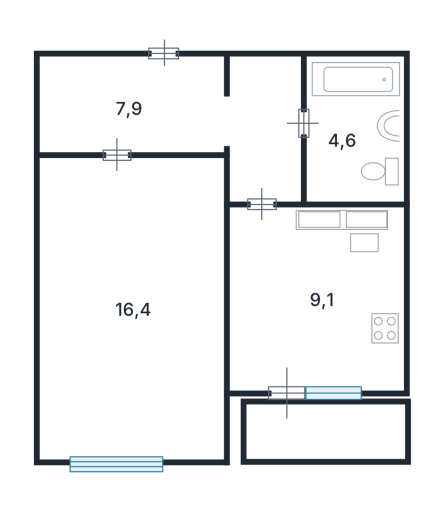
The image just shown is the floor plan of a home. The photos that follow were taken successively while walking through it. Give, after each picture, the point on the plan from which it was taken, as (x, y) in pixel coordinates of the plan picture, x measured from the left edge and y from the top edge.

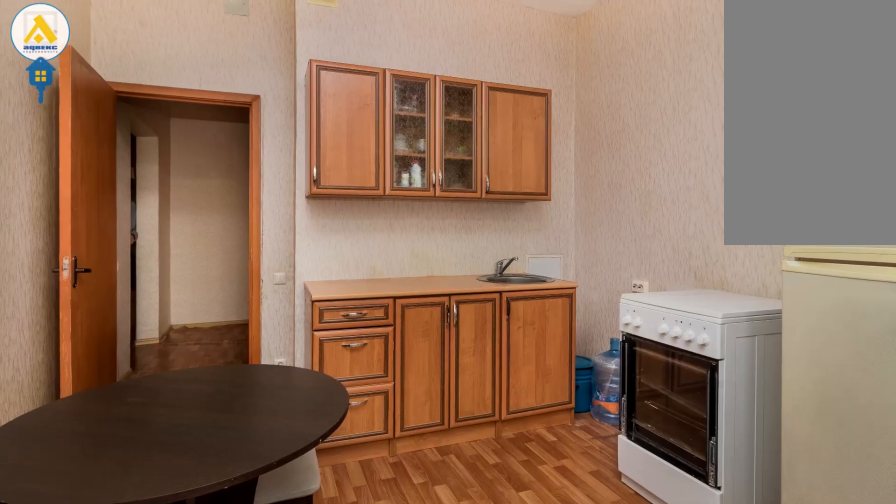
(317, 304)
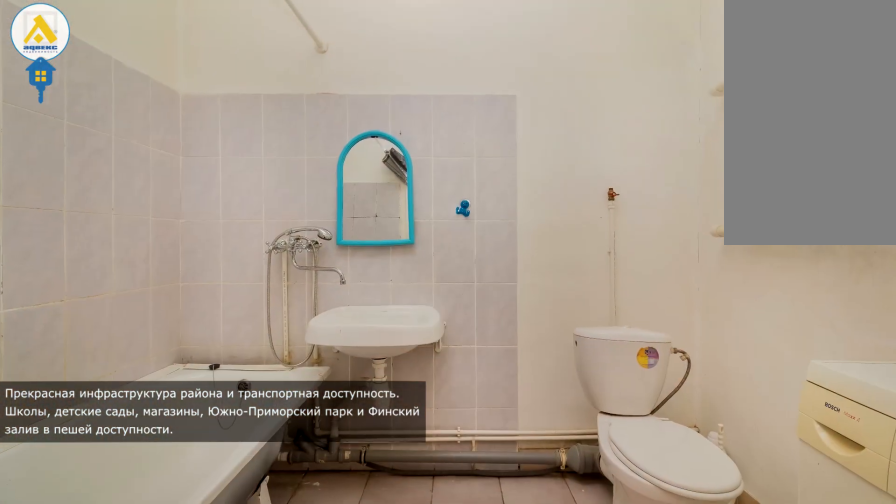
(342, 126)
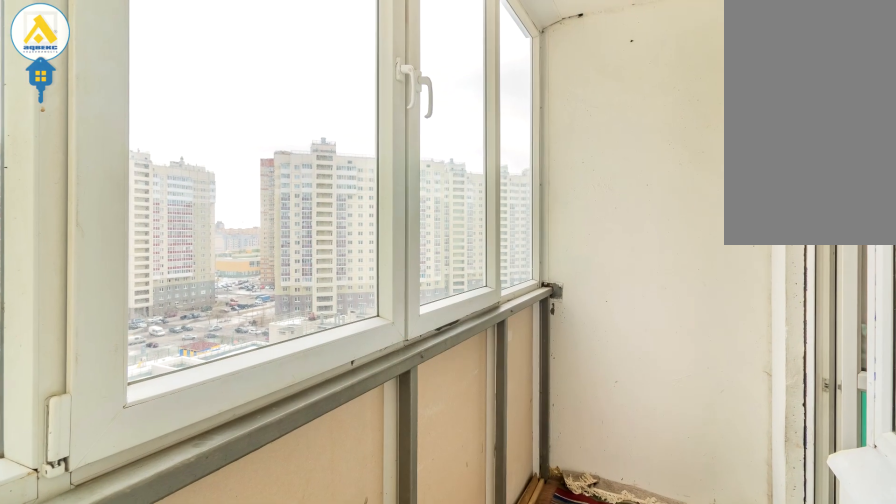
(332, 416)
